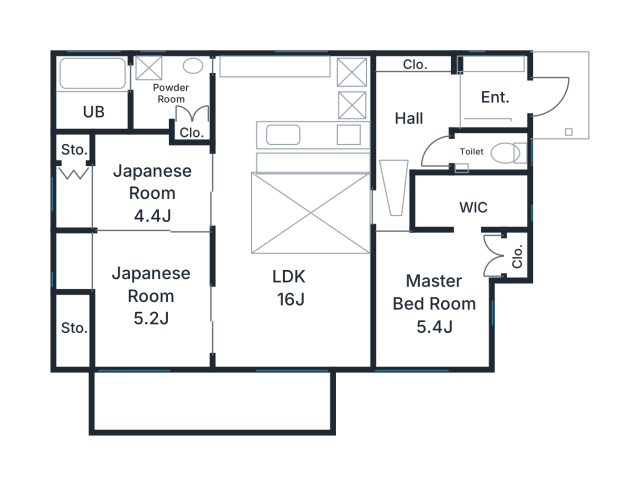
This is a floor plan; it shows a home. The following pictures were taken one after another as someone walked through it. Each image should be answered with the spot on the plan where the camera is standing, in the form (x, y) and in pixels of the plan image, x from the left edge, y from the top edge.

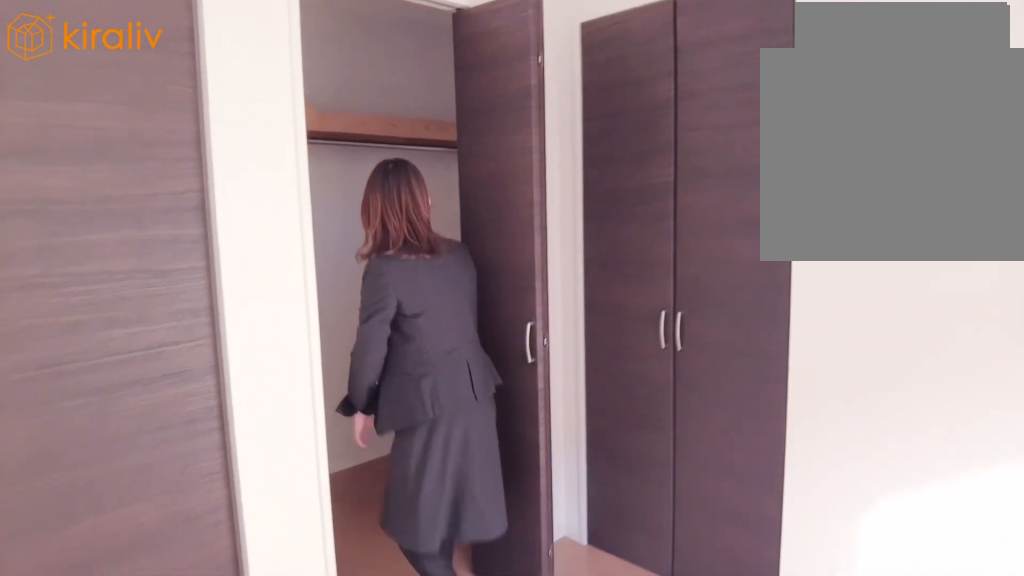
(459, 284)
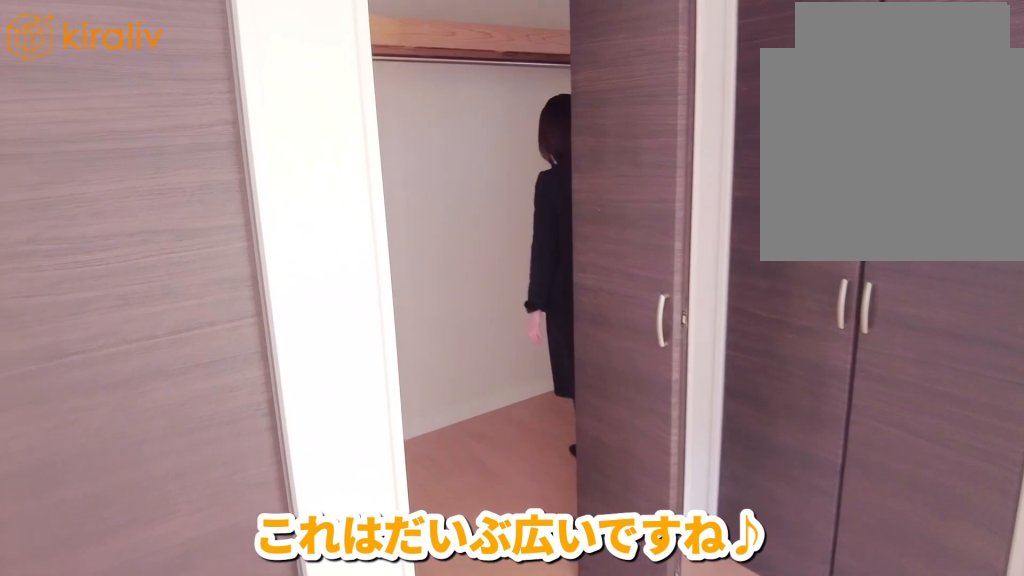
(461, 276)
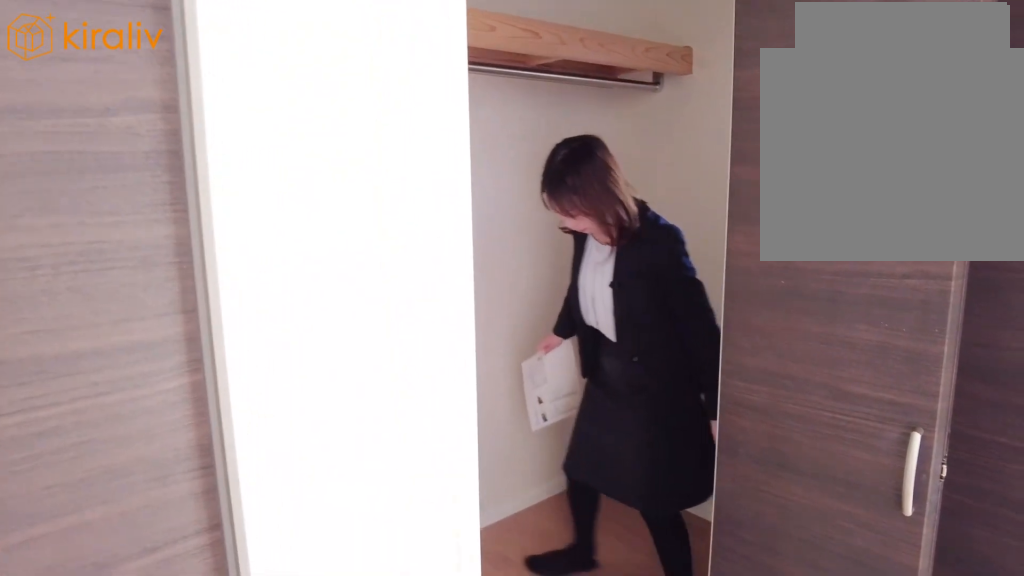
(458, 275)
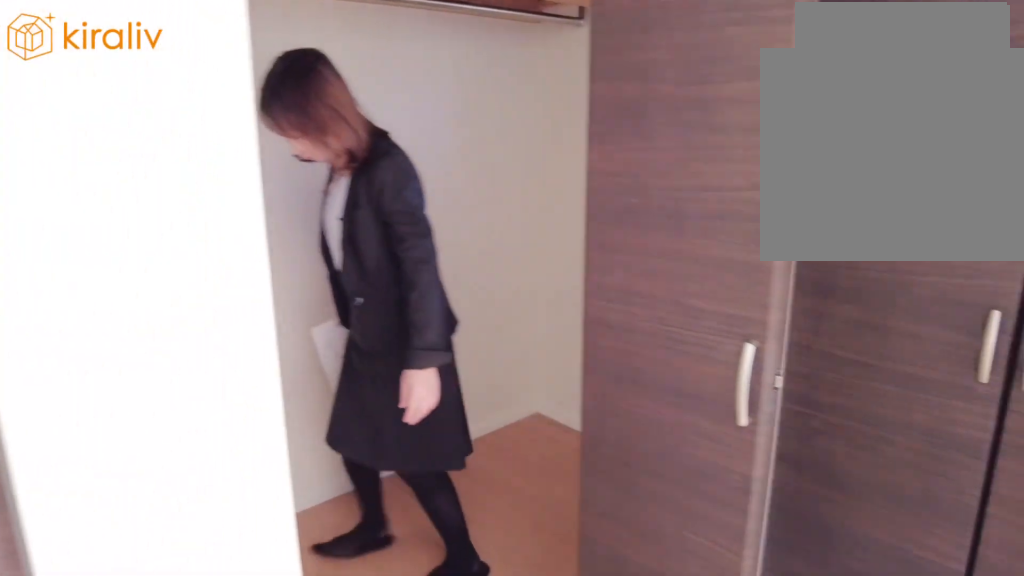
(458, 275)
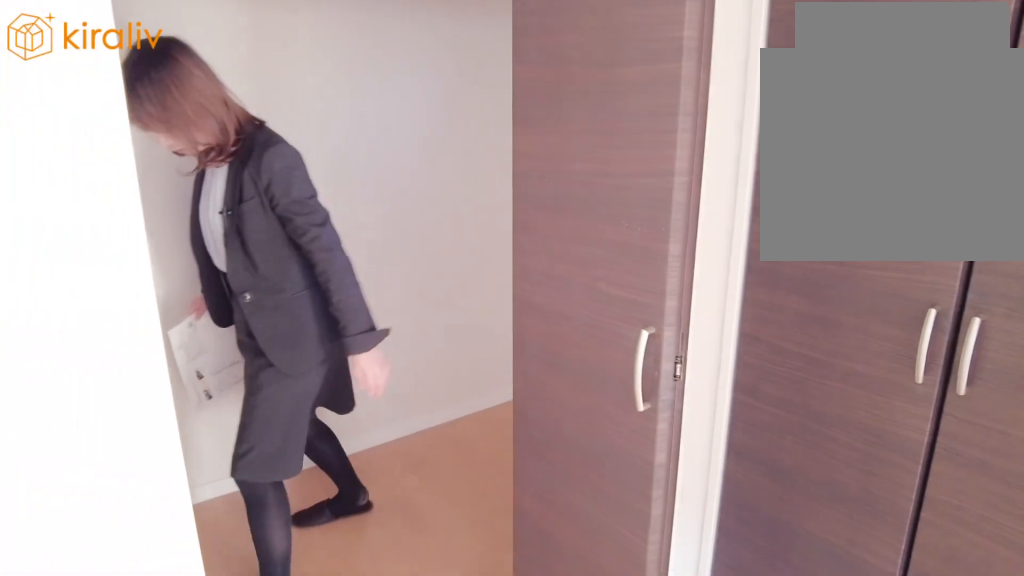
(458, 276)
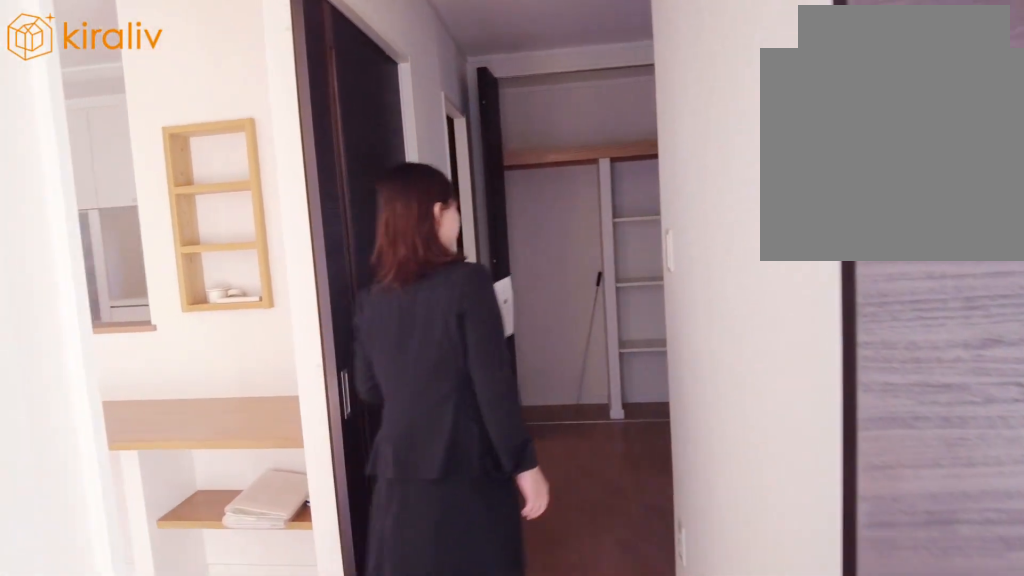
(395, 216)
